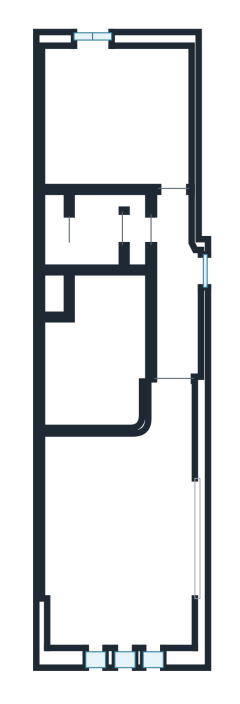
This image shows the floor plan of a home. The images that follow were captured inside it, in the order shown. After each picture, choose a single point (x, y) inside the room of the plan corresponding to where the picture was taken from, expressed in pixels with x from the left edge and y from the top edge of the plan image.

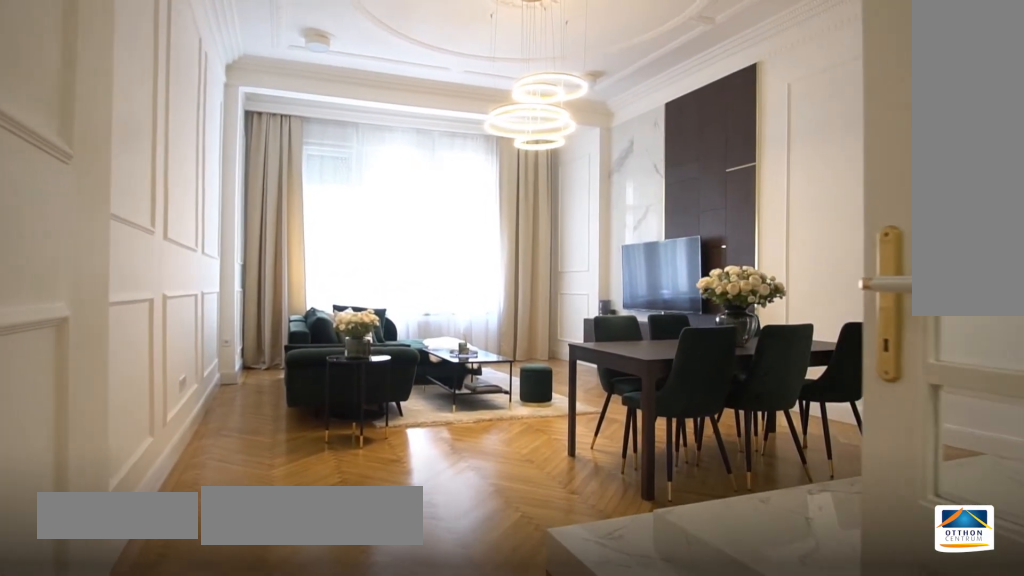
(117, 537)
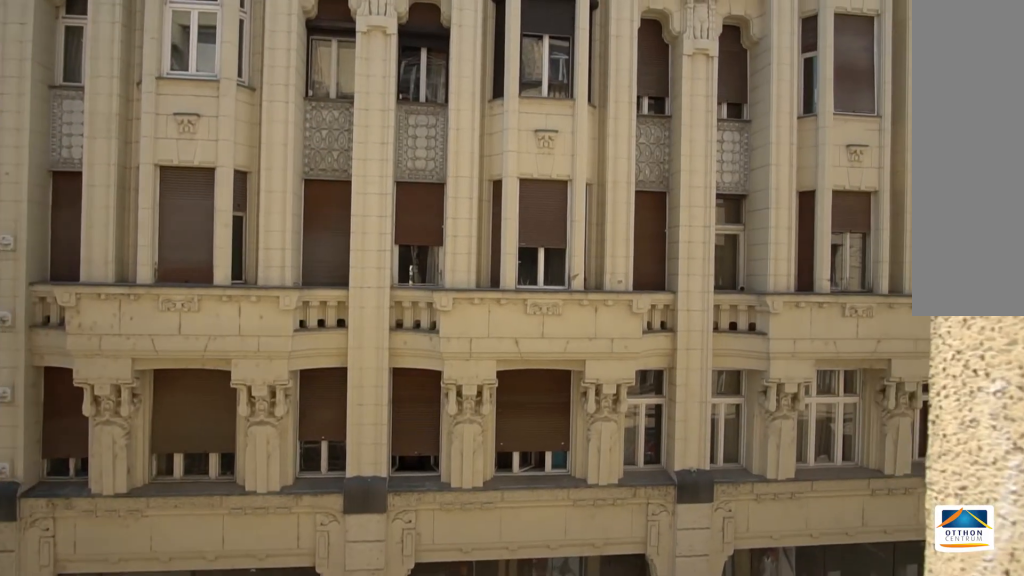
(117, 536)
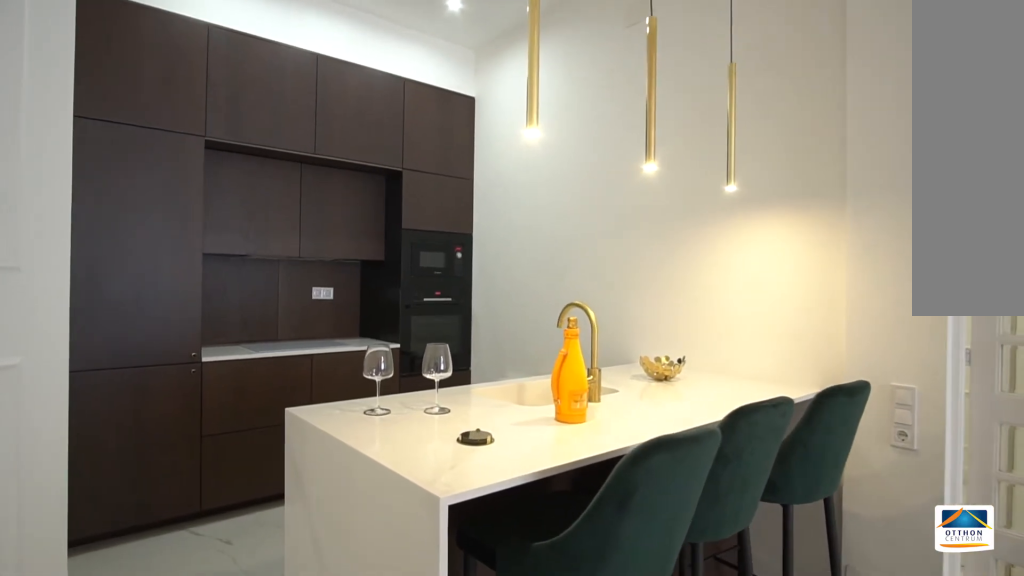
(101, 355)
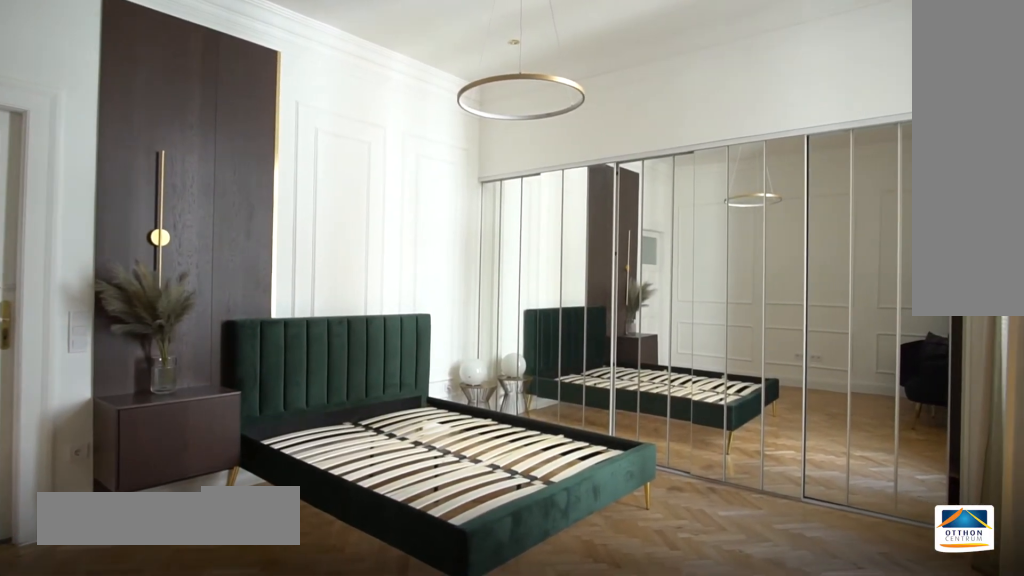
(123, 124)
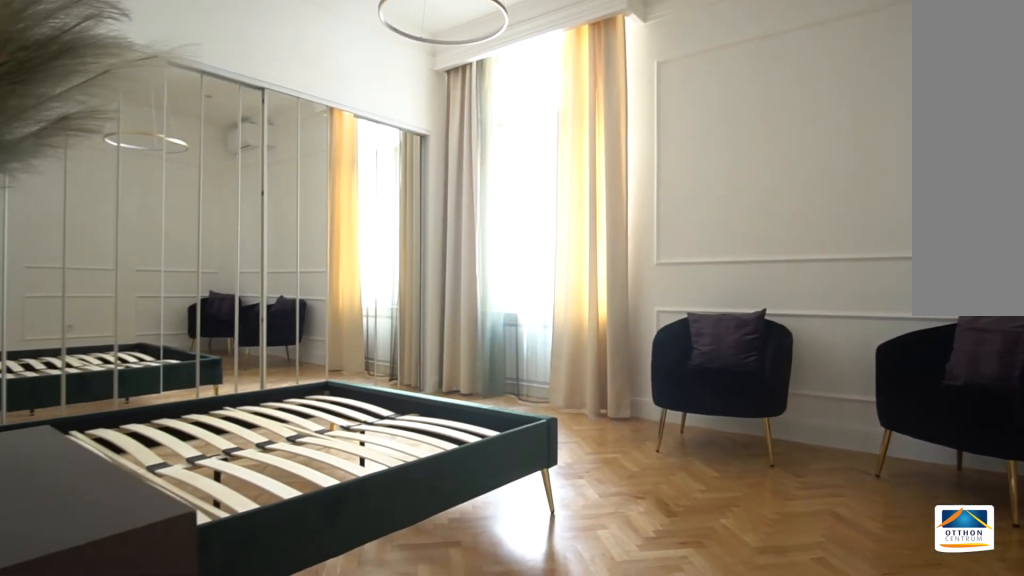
(123, 124)
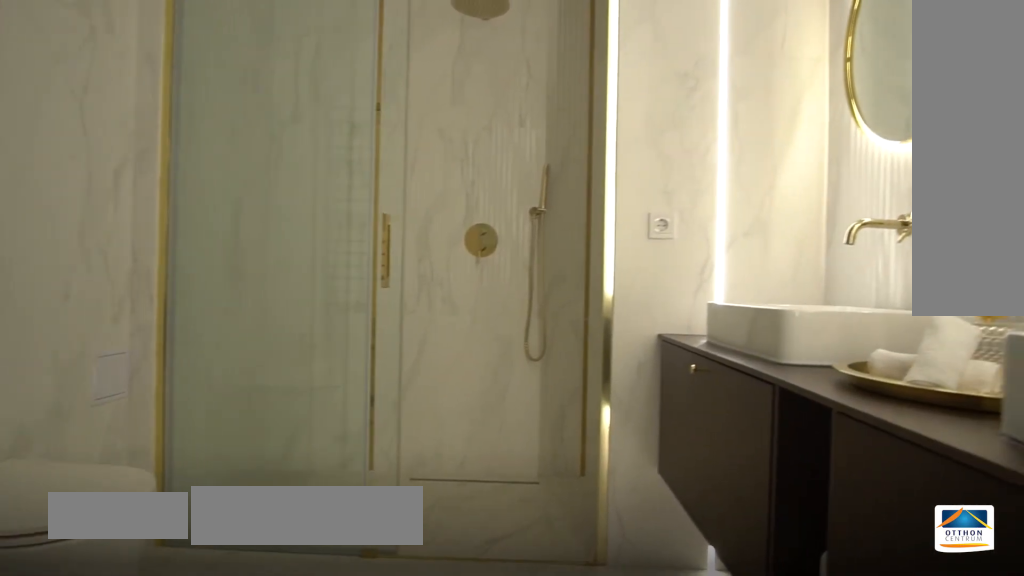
(97, 228)
